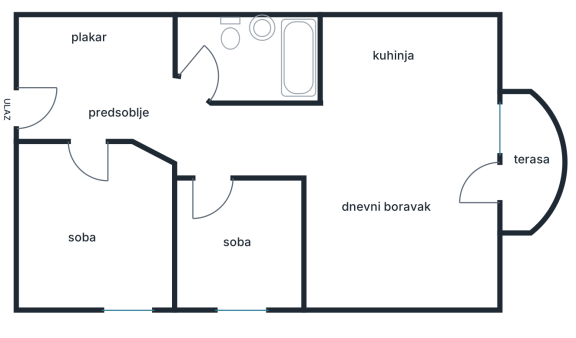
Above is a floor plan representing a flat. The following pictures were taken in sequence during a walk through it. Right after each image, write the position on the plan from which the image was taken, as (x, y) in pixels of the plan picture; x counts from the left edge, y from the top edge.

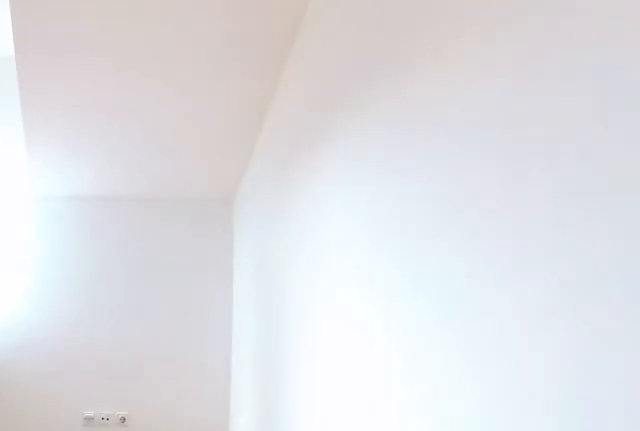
(89, 111)
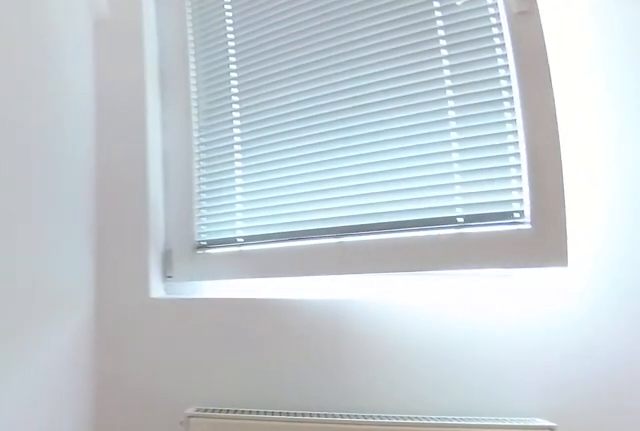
(149, 236)
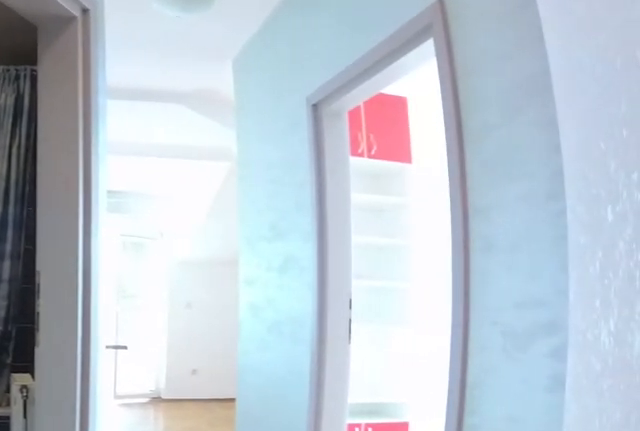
(113, 99)
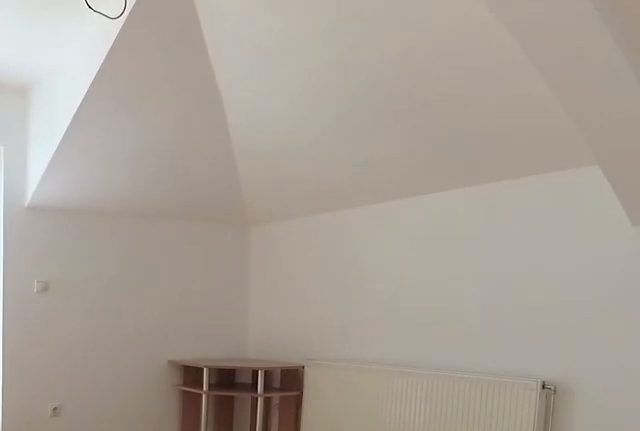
(272, 144)
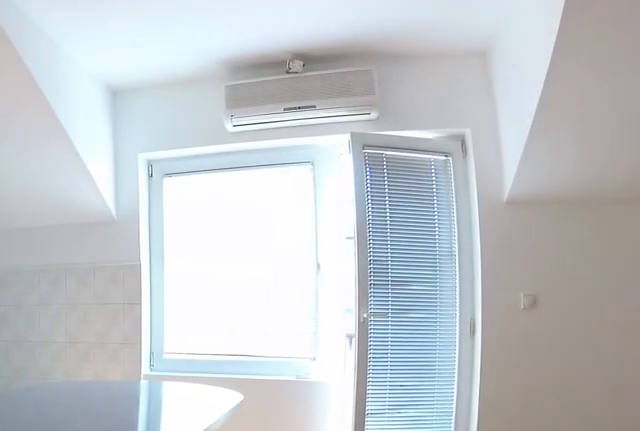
(304, 170)
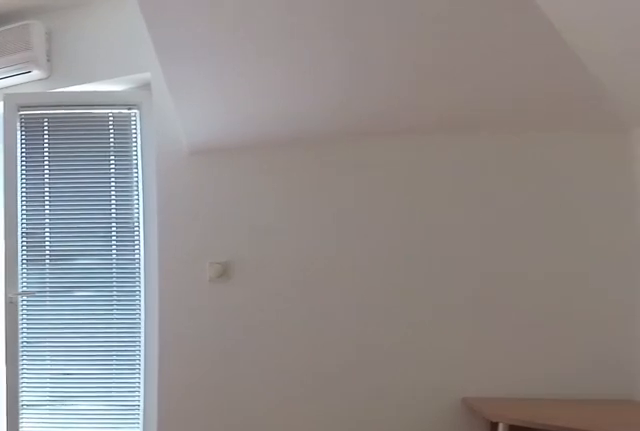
(367, 224)
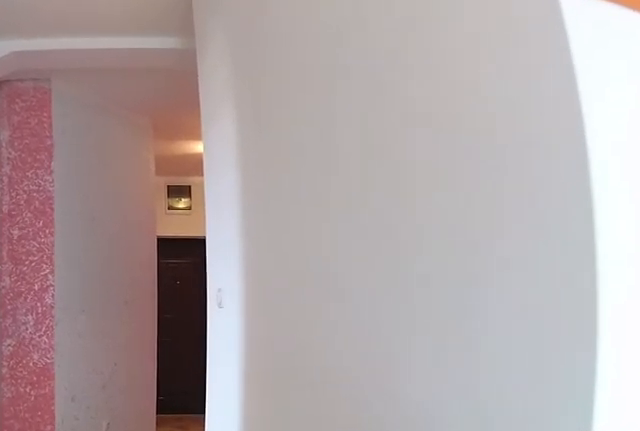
(372, 129)
